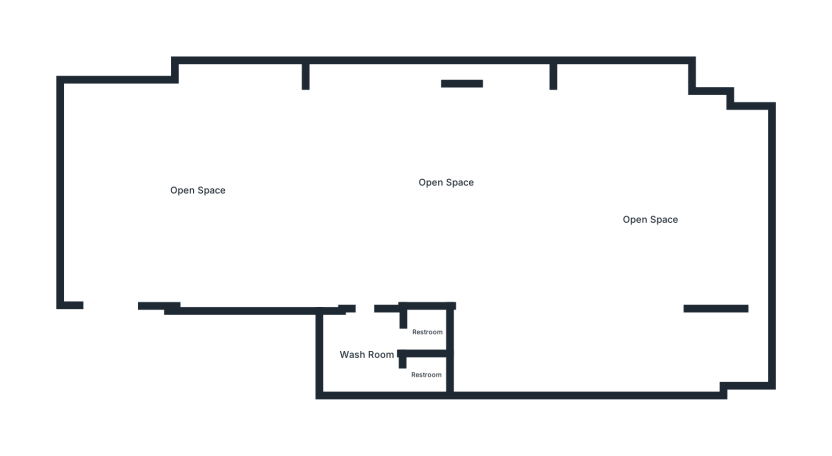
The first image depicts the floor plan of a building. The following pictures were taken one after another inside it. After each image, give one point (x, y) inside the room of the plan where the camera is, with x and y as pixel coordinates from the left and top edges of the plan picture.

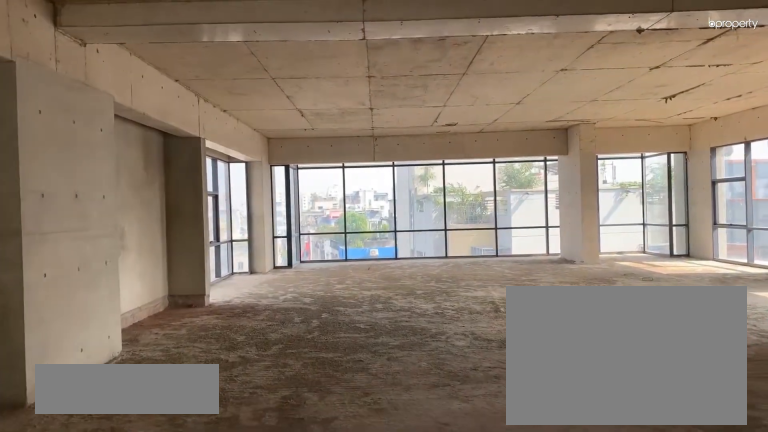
(448, 182)
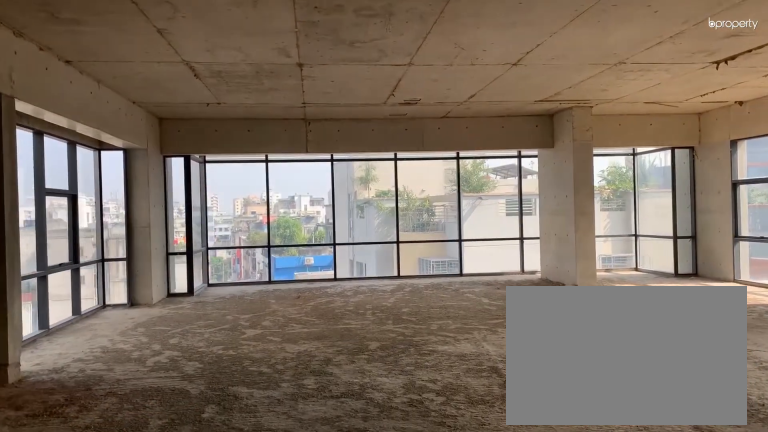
(448, 182)
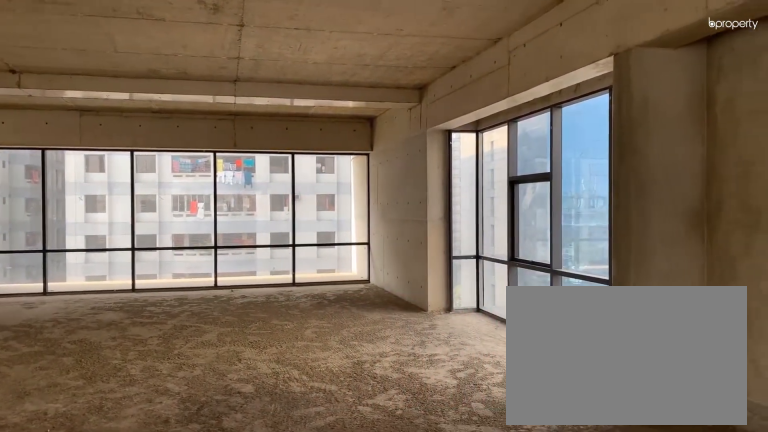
(448, 182)
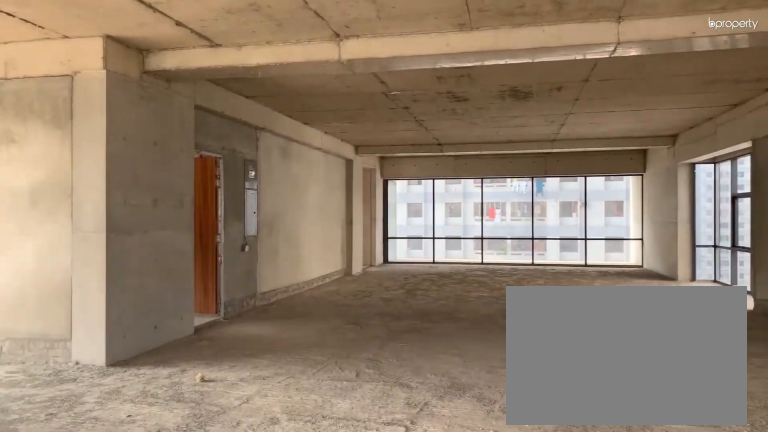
(653, 219)
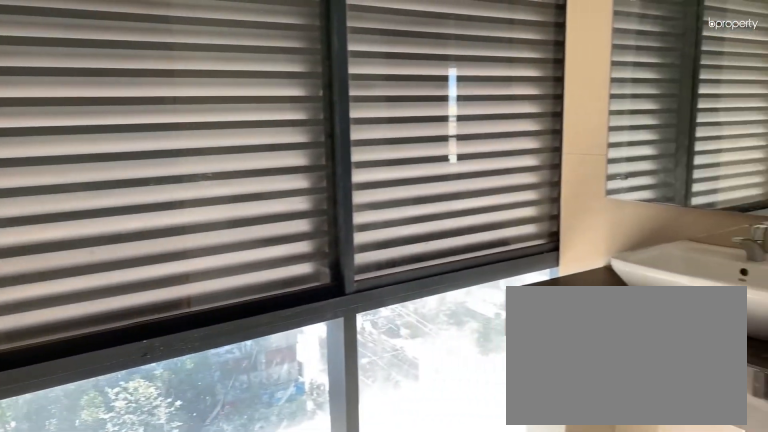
(366, 355)
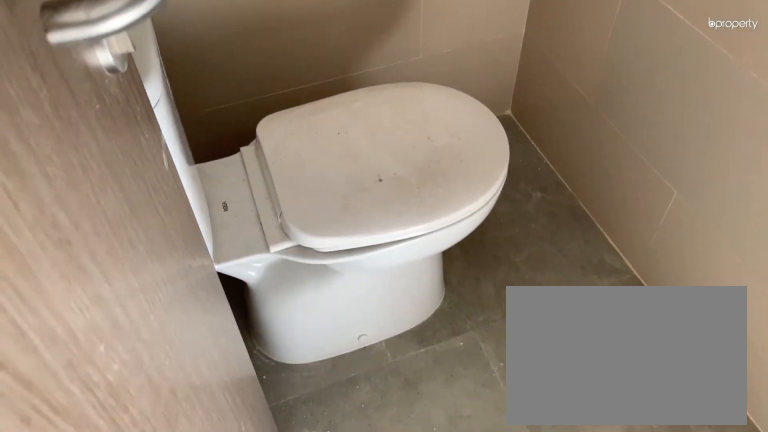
(426, 377)
